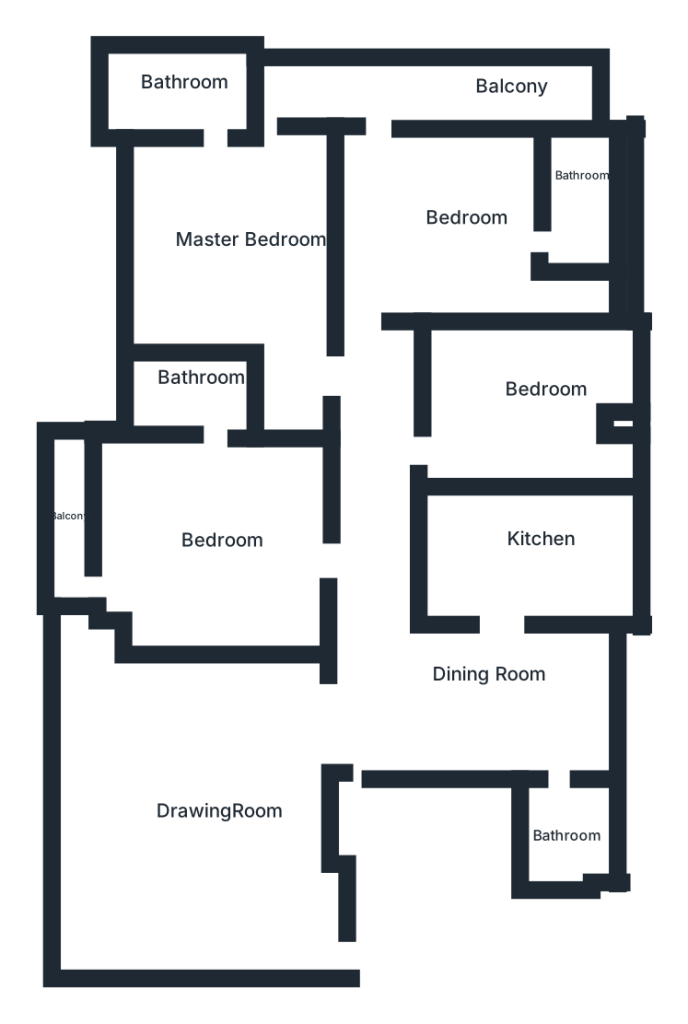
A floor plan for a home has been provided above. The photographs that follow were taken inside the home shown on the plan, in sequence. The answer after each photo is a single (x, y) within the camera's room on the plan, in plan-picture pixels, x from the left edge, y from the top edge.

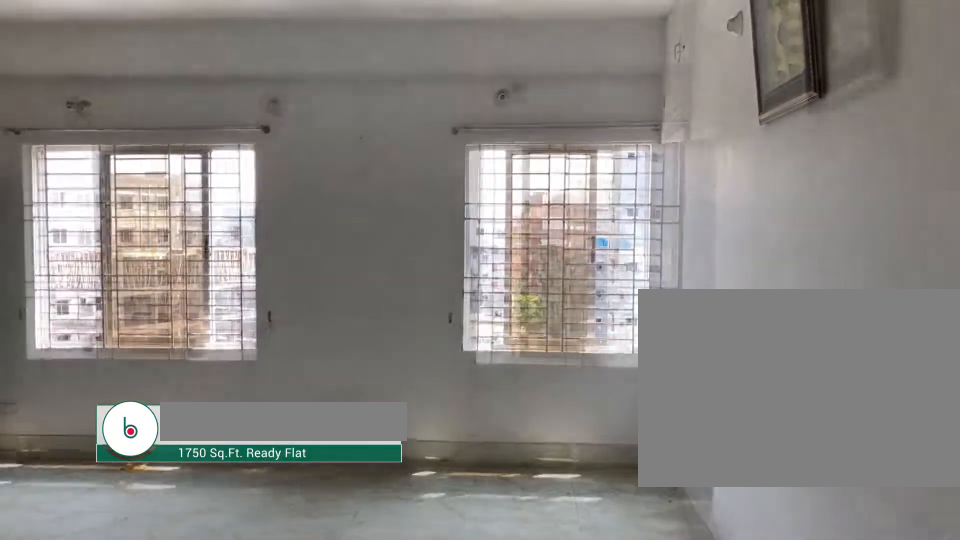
(265, 731)
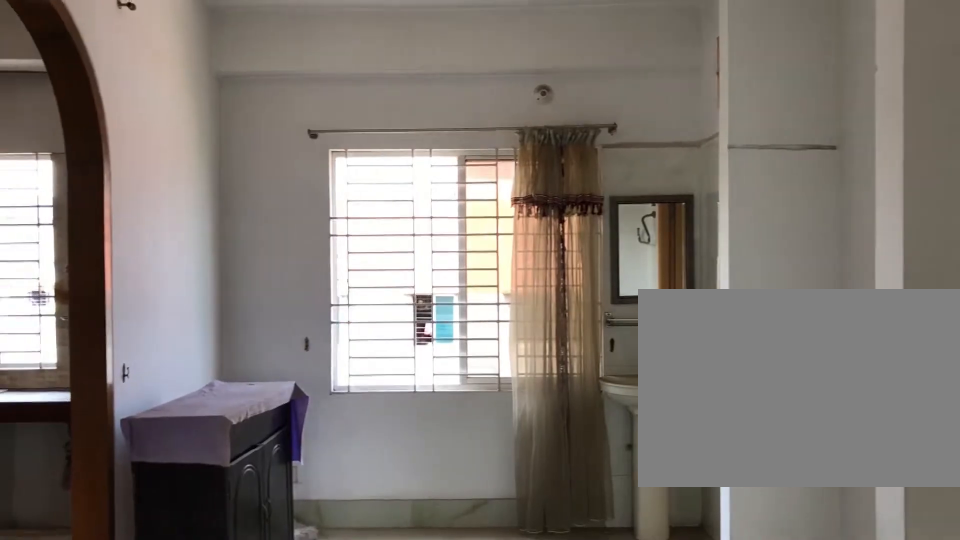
(436, 706)
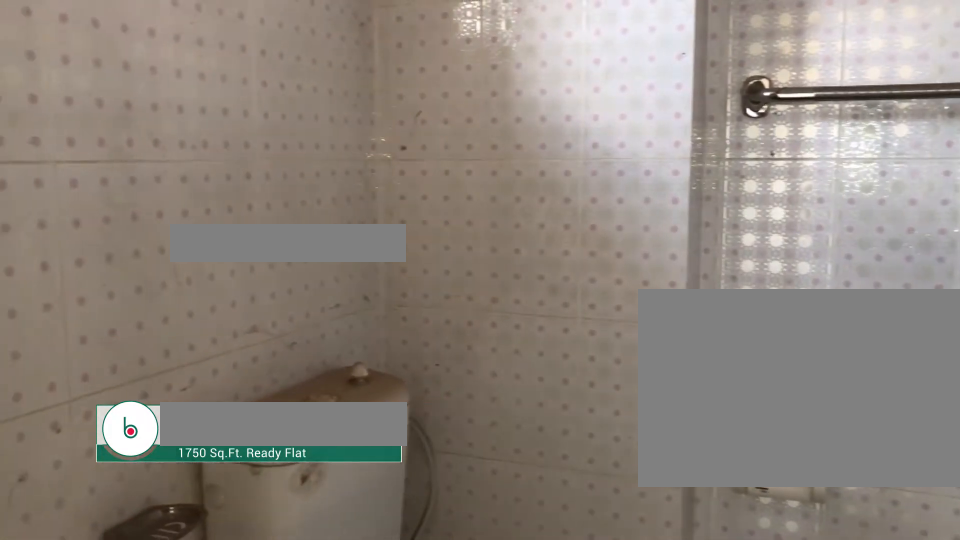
(563, 828)
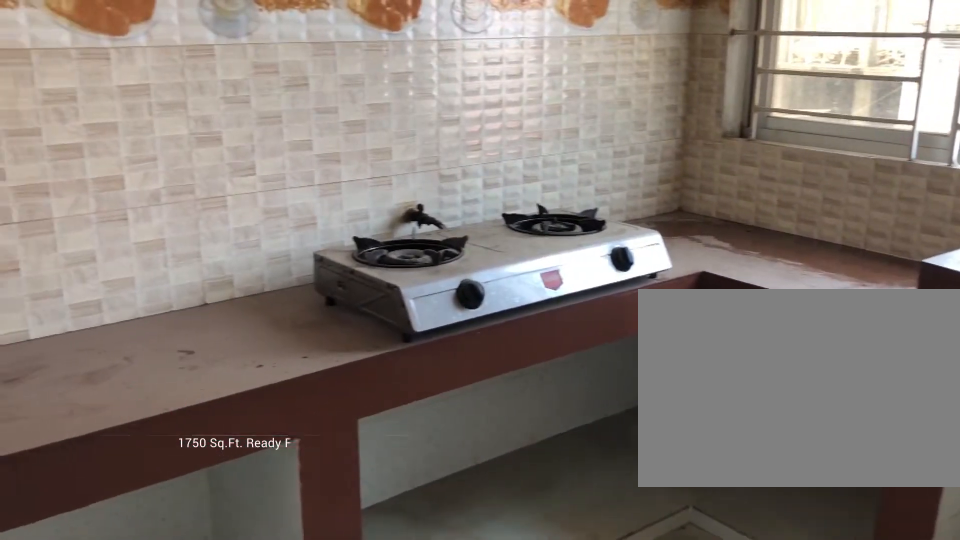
(526, 560)
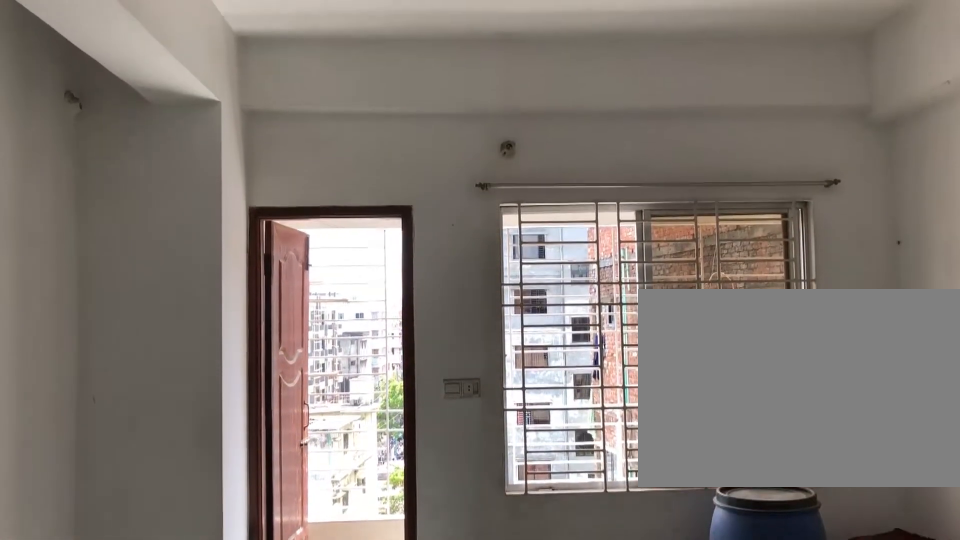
(213, 560)
